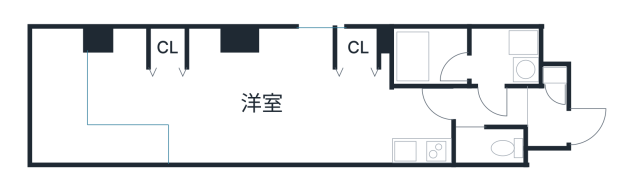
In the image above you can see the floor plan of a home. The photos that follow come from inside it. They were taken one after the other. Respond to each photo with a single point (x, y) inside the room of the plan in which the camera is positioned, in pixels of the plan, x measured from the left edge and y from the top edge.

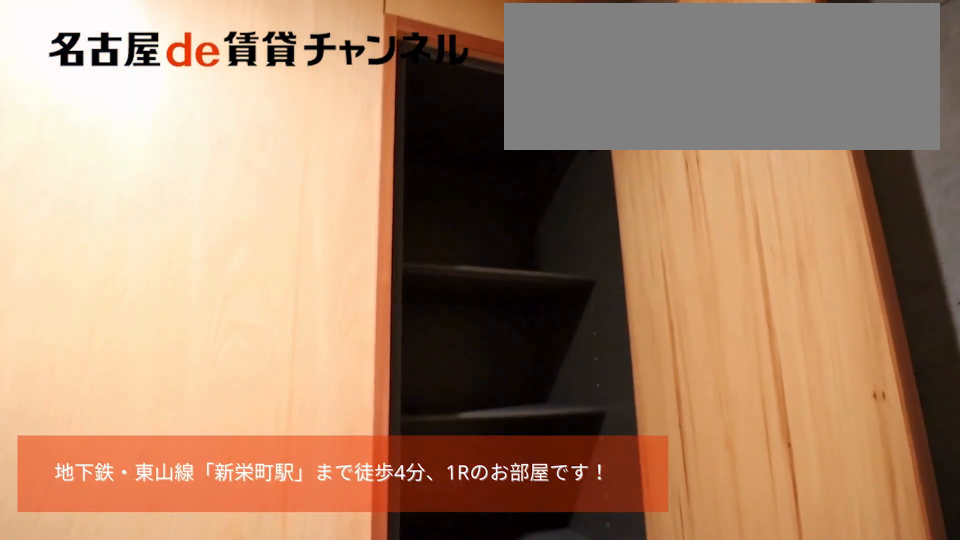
(554, 72)
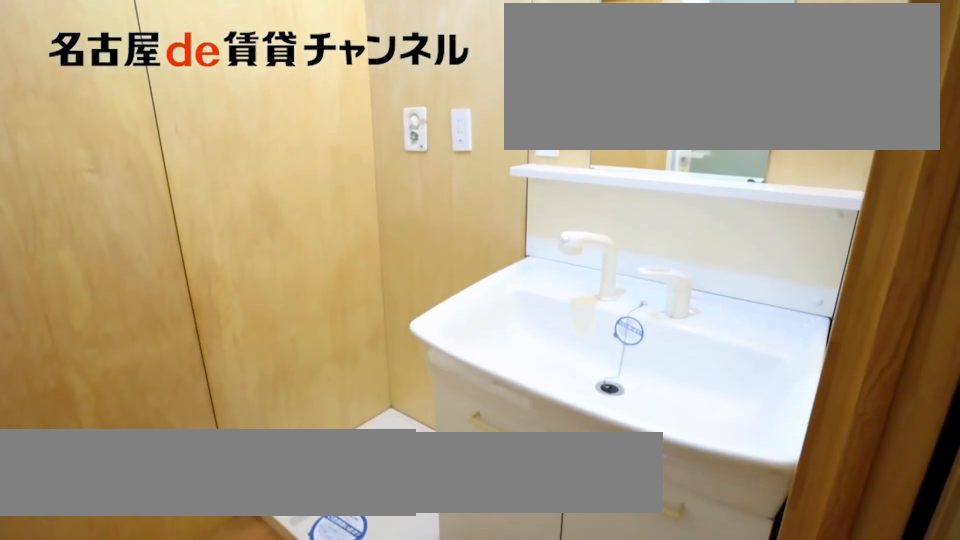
(505, 57)
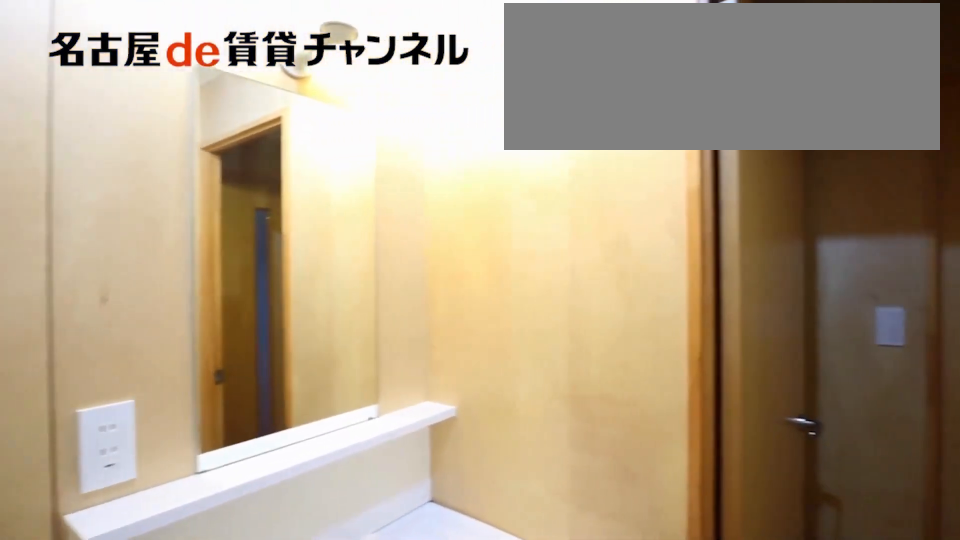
(505, 57)
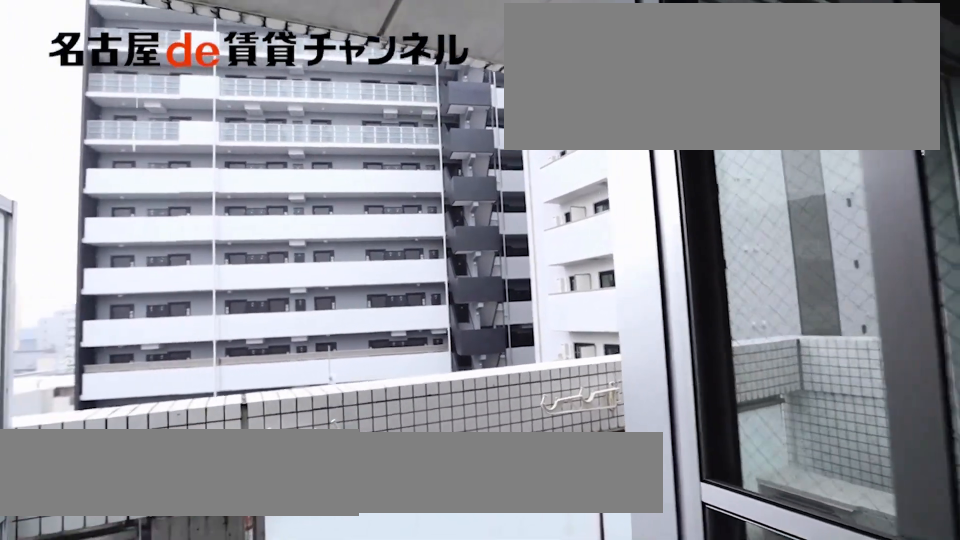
(84, 112)
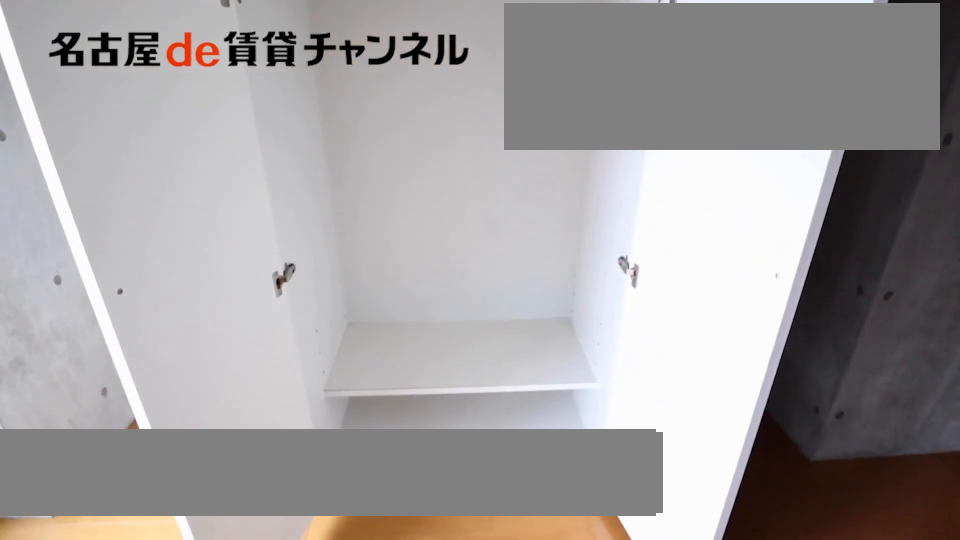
(165, 47)
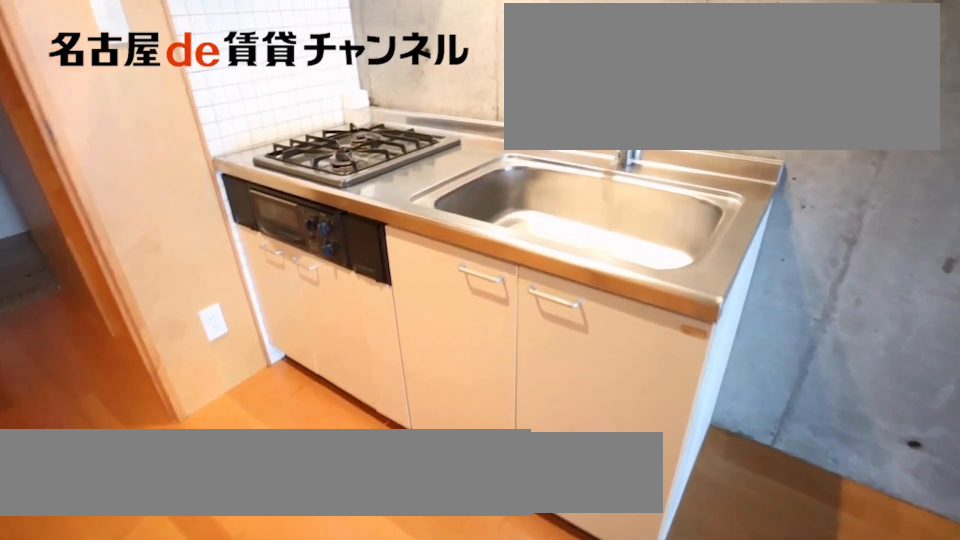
(423, 148)
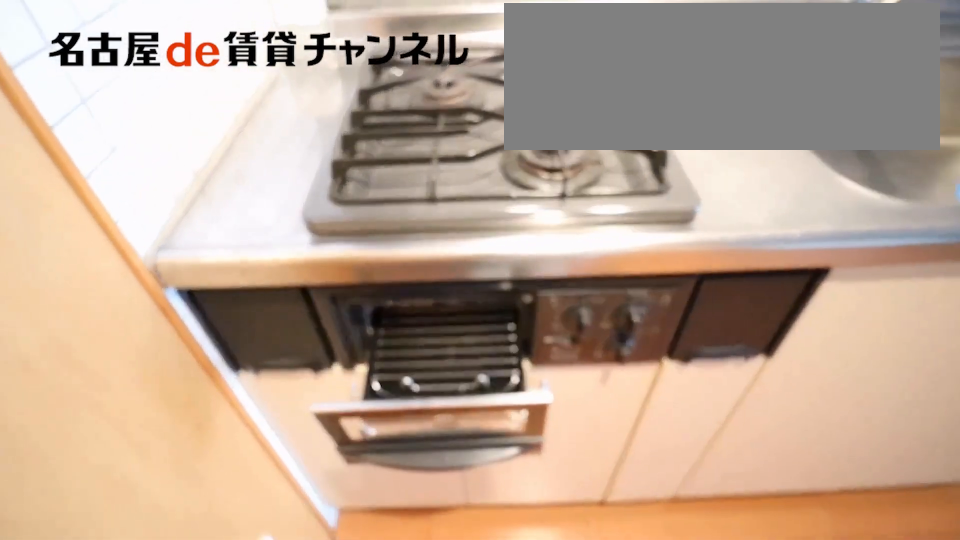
(423, 148)
